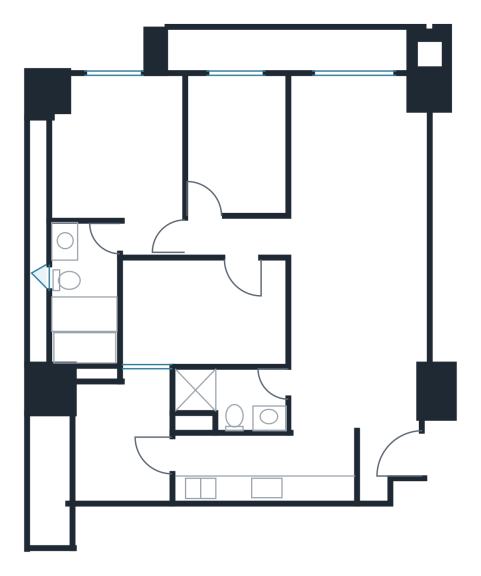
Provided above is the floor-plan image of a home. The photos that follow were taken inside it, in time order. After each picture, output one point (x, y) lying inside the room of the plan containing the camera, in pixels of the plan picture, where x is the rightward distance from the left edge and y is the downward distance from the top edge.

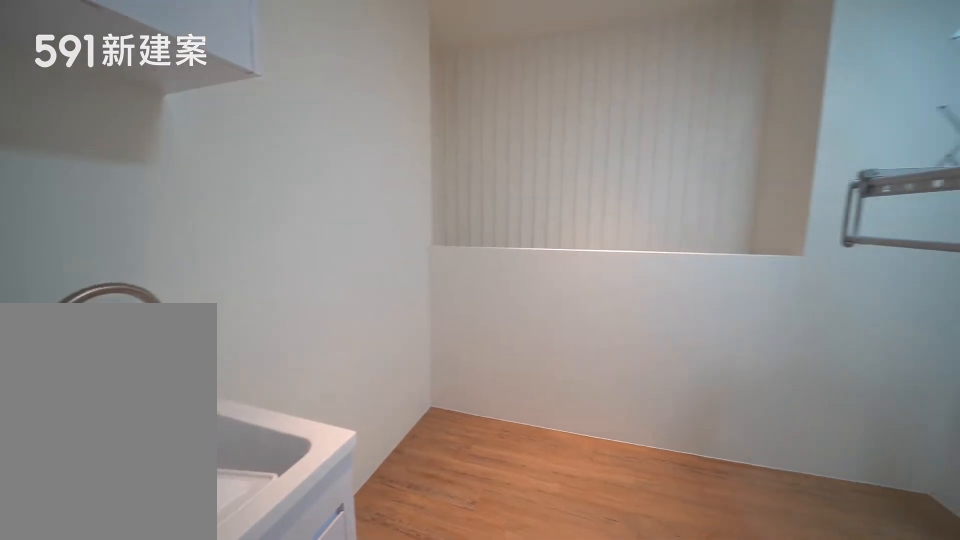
(122, 434)
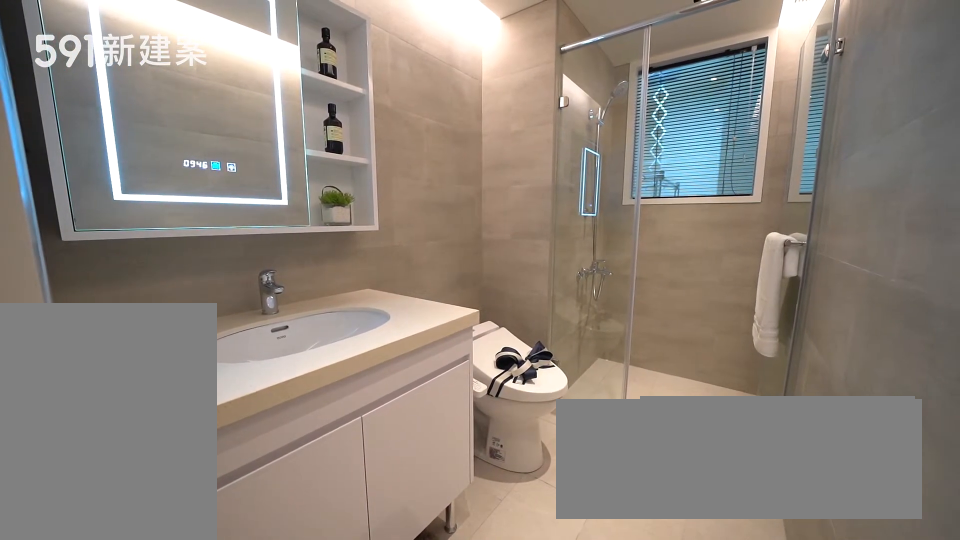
(232, 396)
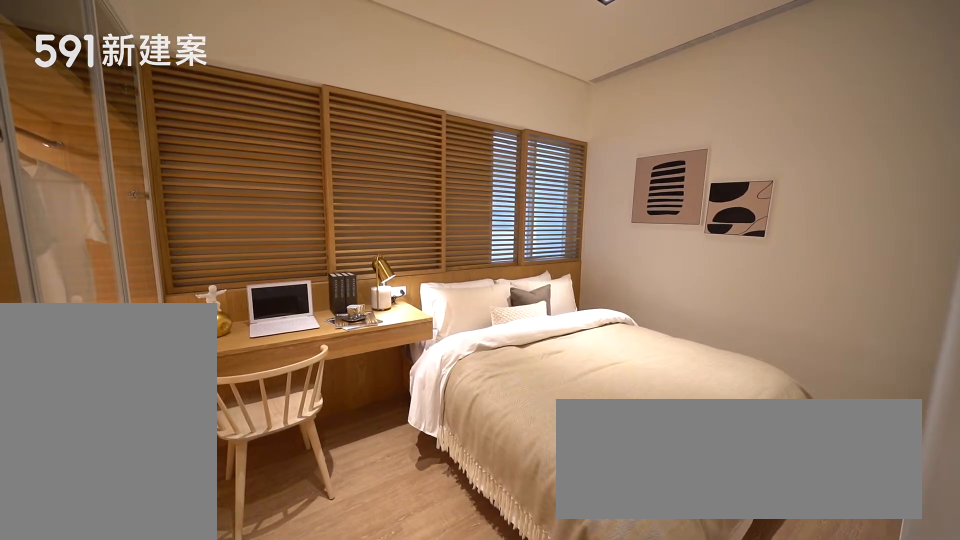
(204, 313)
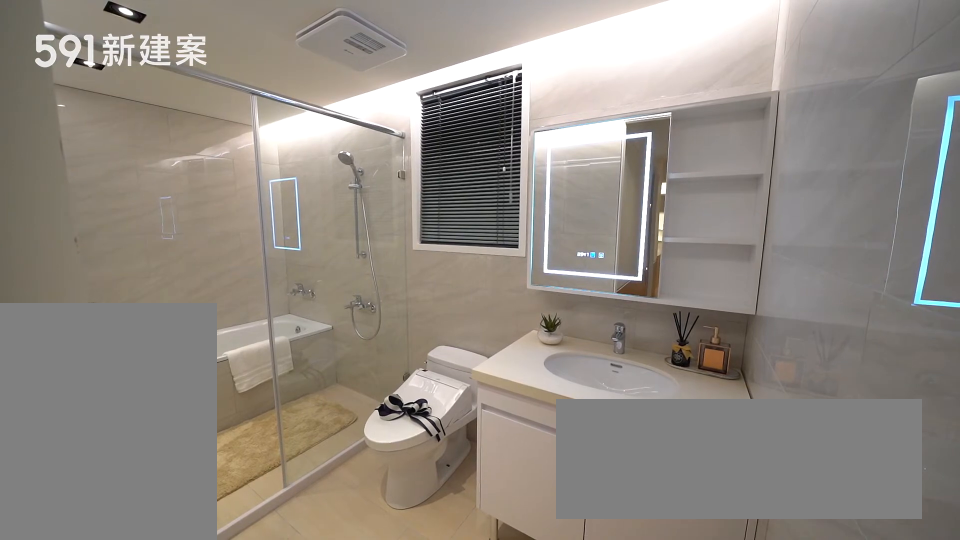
(85, 290)
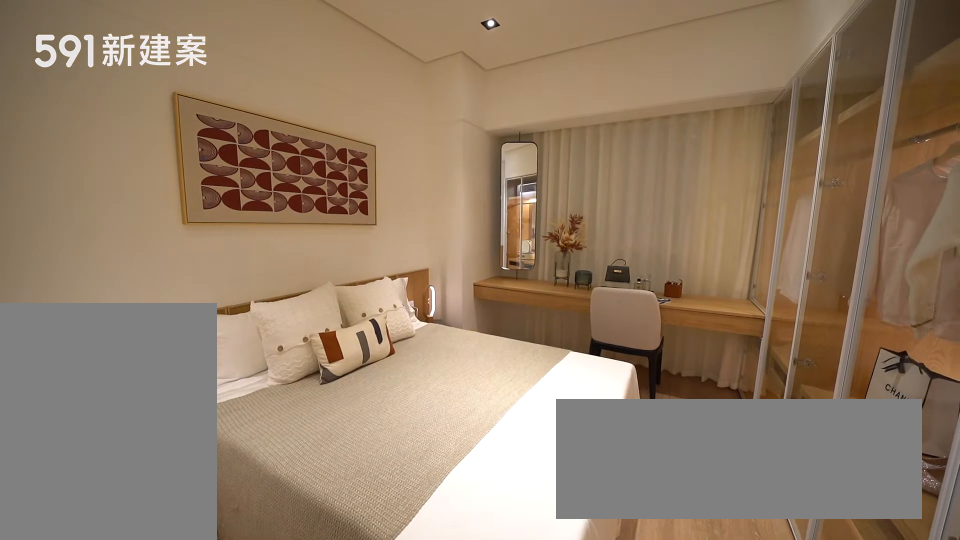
(115, 143)
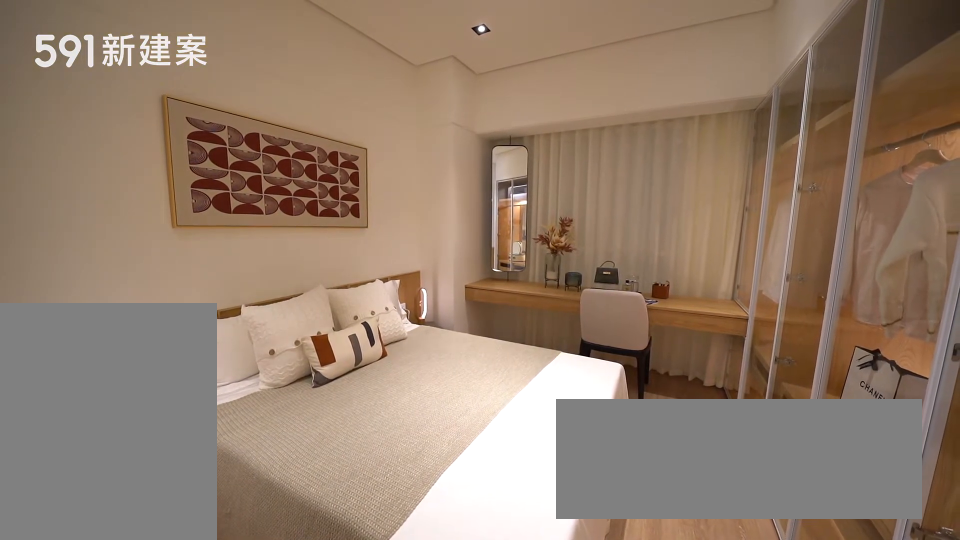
(115, 143)
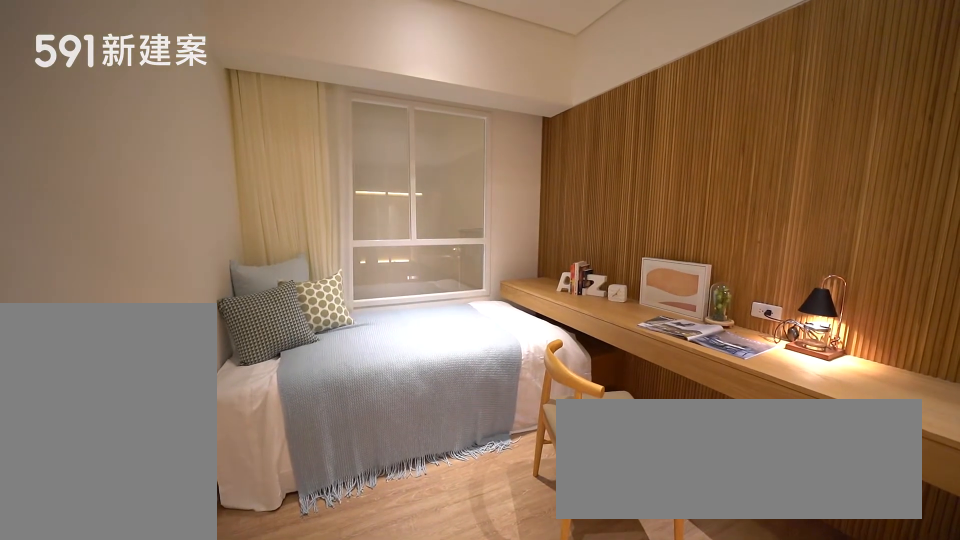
(241, 139)
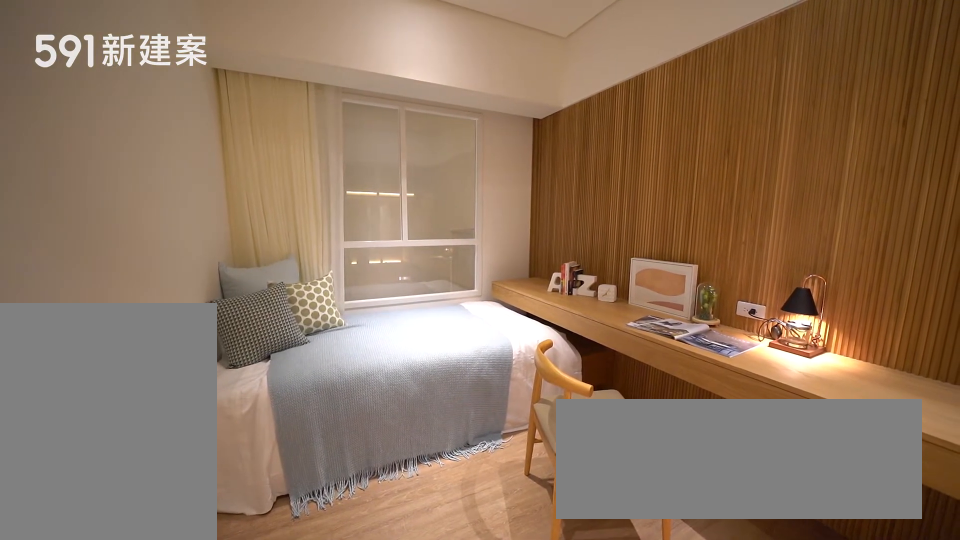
(241, 139)
